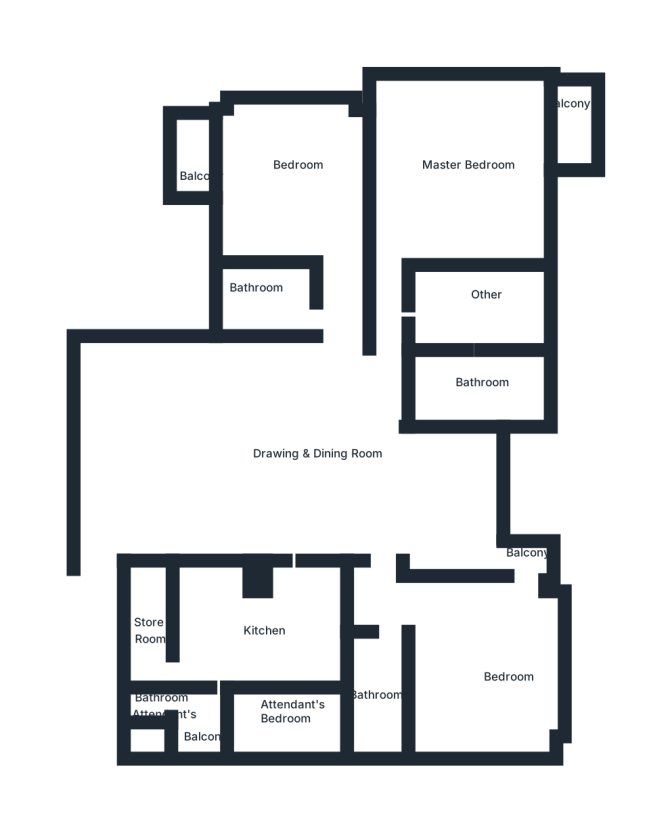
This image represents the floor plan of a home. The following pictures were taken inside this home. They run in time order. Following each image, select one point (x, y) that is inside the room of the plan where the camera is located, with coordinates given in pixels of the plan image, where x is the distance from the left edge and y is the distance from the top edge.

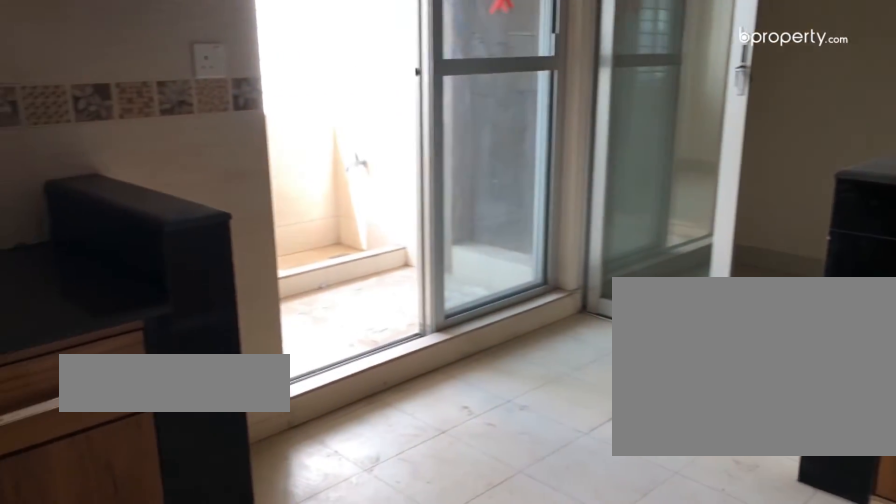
(287, 634)
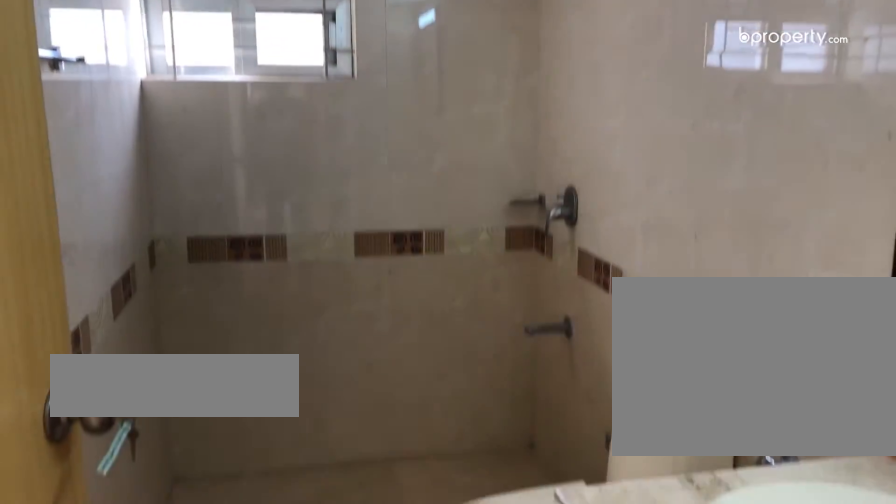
(374, 687)
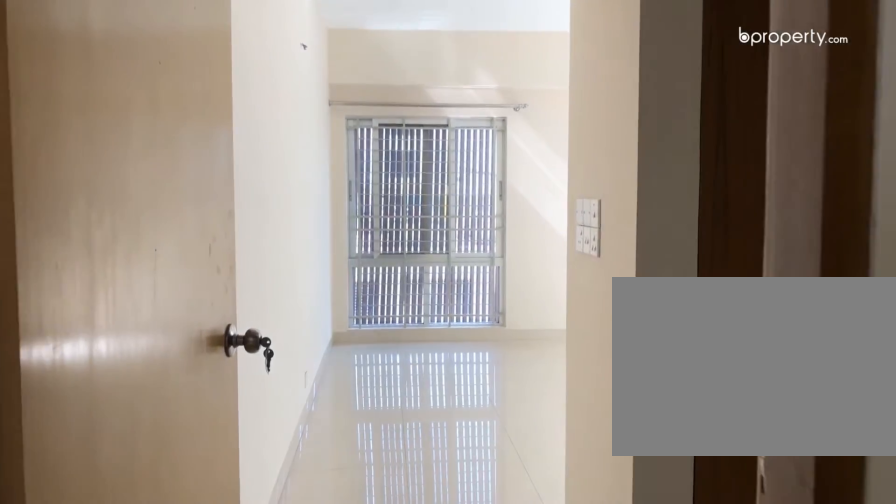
(389, 373)
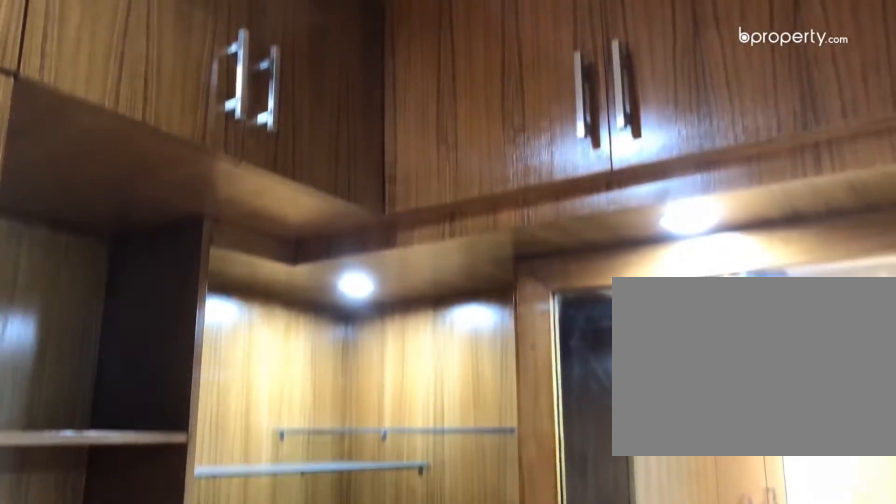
(476, 320)
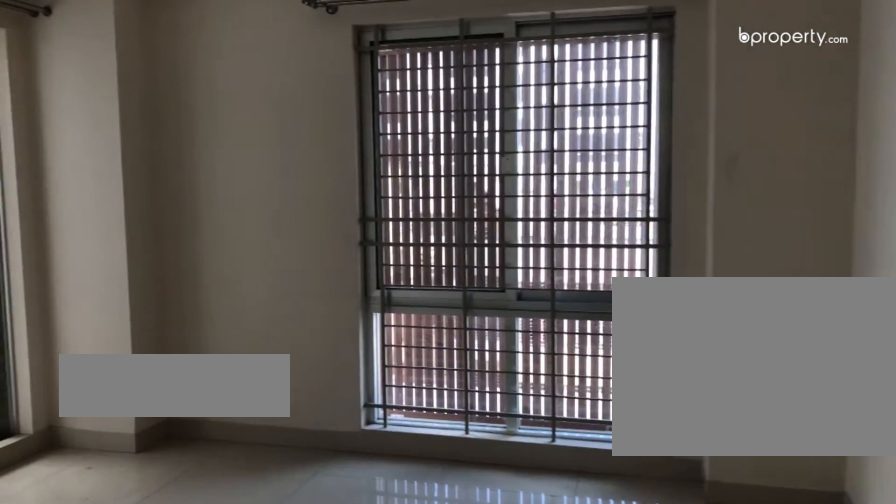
(290, 185)
